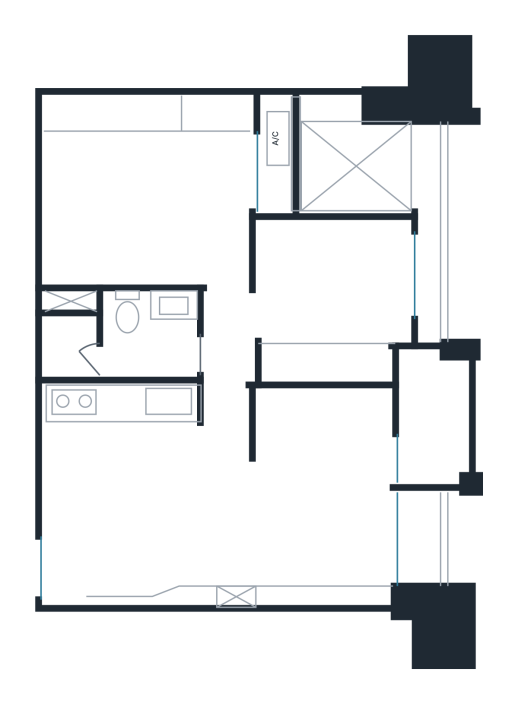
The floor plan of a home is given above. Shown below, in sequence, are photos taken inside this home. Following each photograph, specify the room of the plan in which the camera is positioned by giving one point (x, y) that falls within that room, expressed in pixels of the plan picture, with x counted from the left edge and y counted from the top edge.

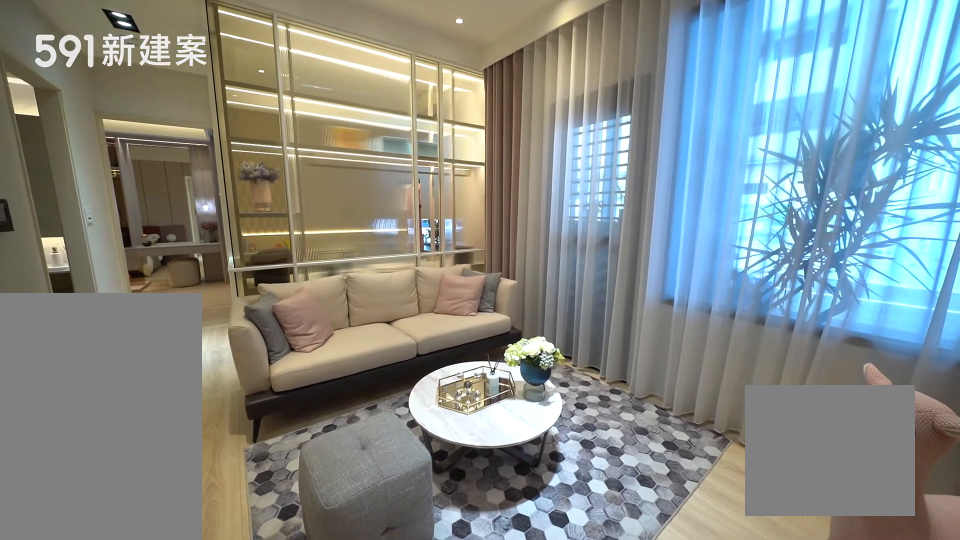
(300, 497)
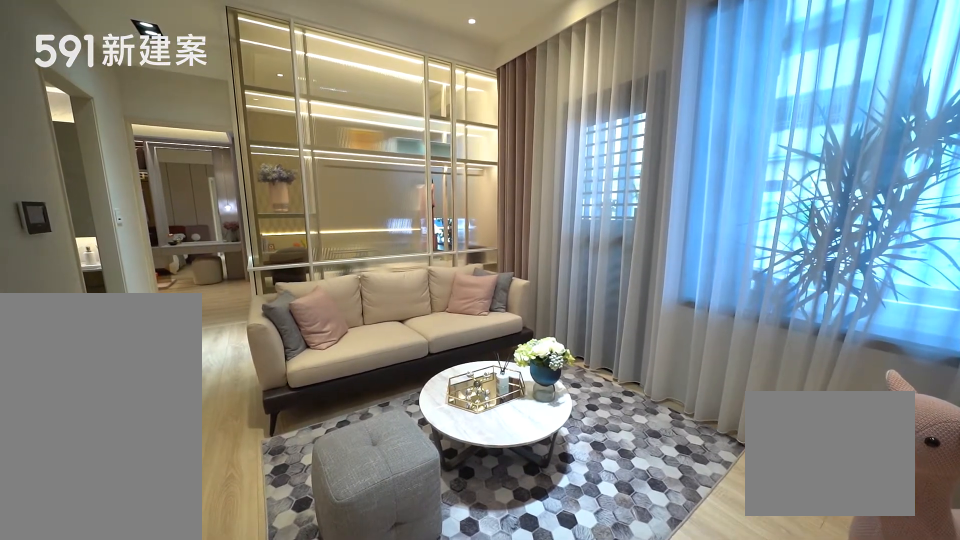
(300, 497)
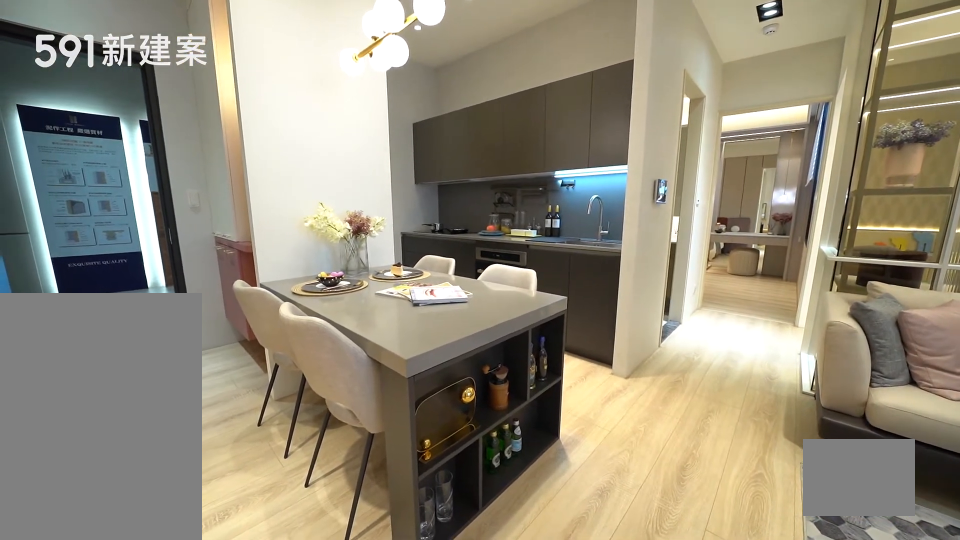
(119, 489)
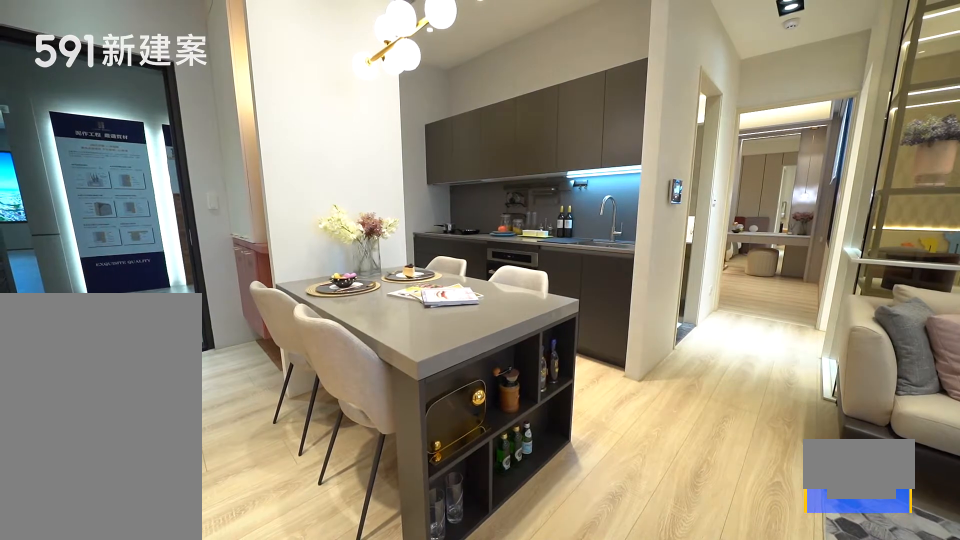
(119, 489)
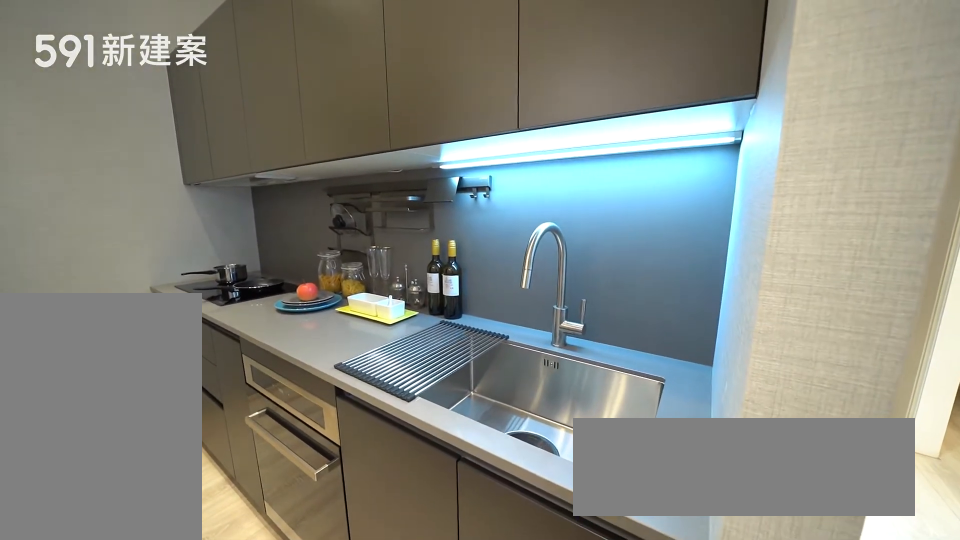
(114, 411)
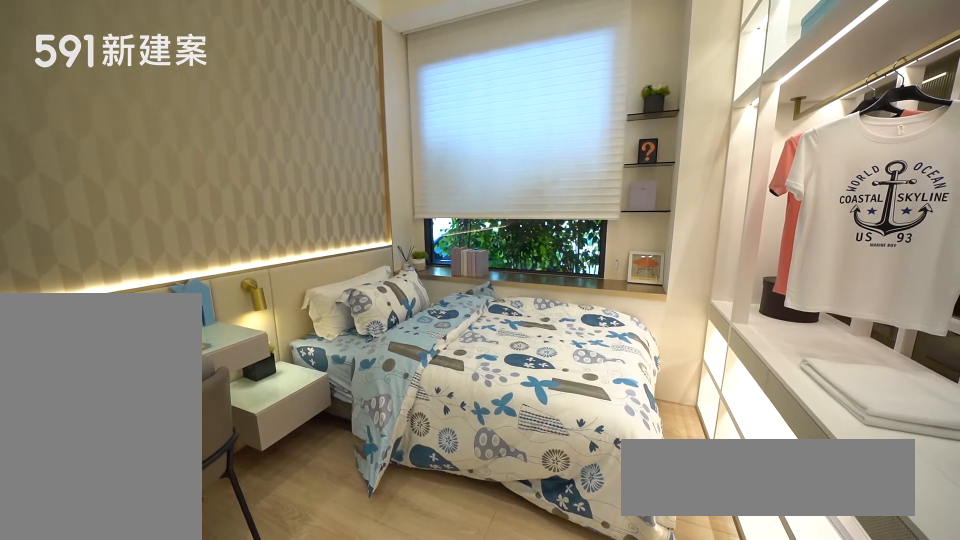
(337, 299)
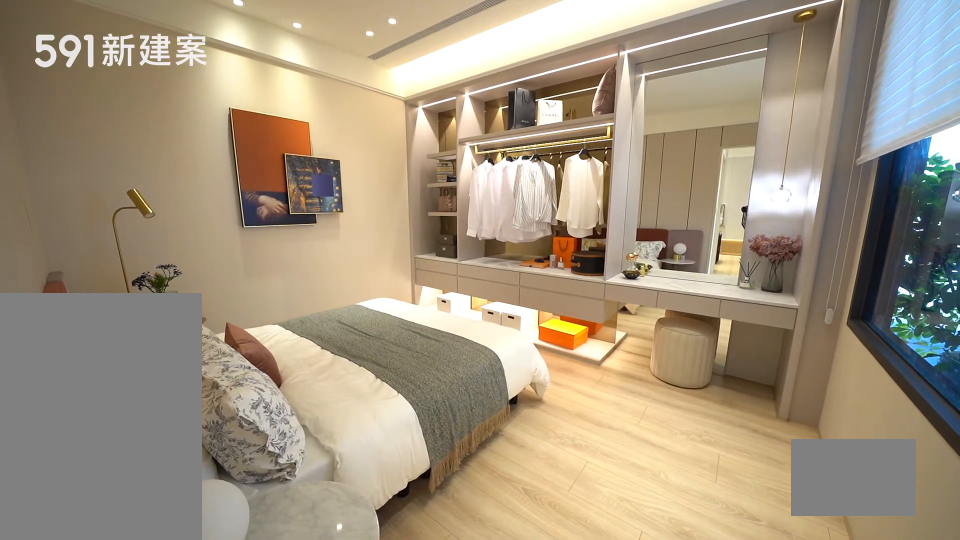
(145, 187)
